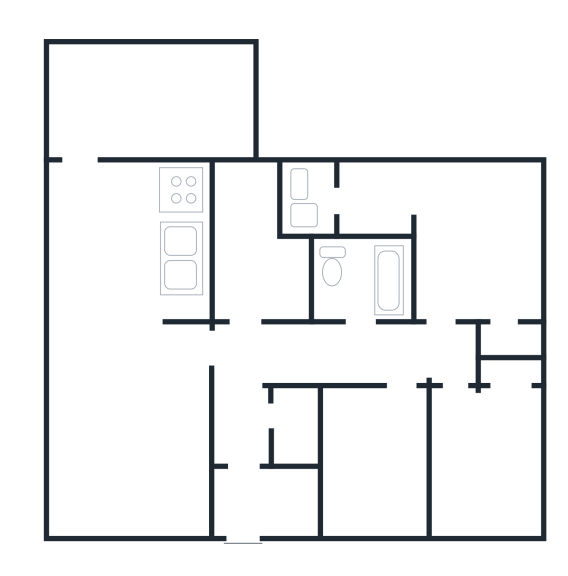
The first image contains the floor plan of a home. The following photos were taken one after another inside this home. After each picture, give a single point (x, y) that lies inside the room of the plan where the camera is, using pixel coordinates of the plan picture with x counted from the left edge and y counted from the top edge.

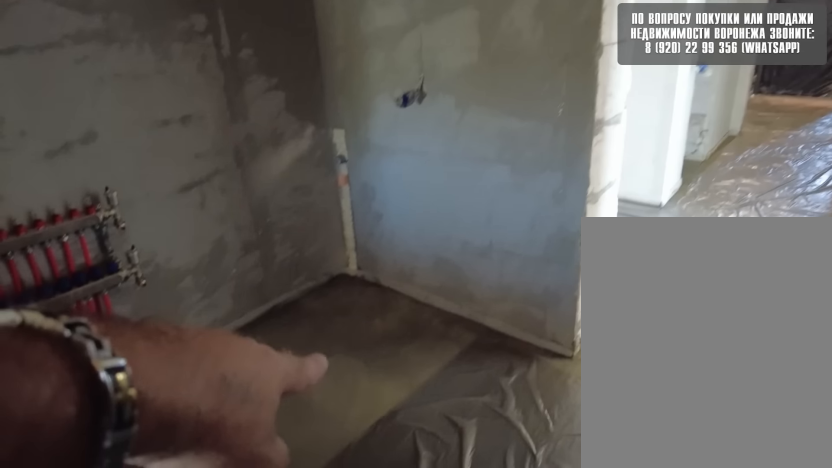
(267, 282)
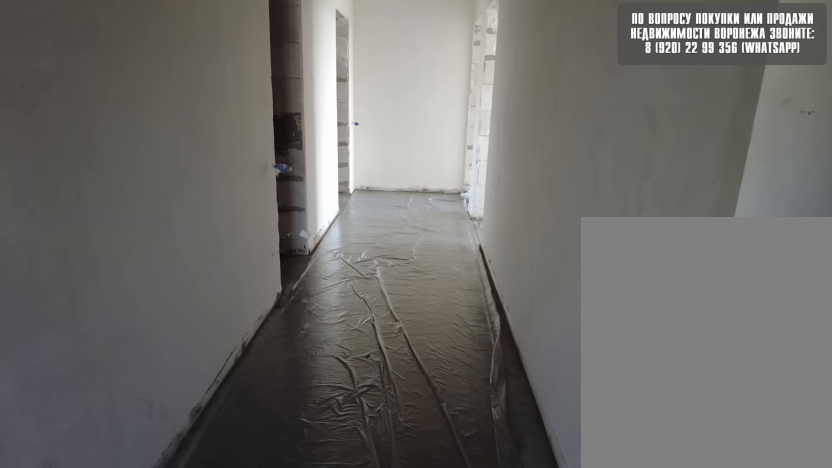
(253, 372)
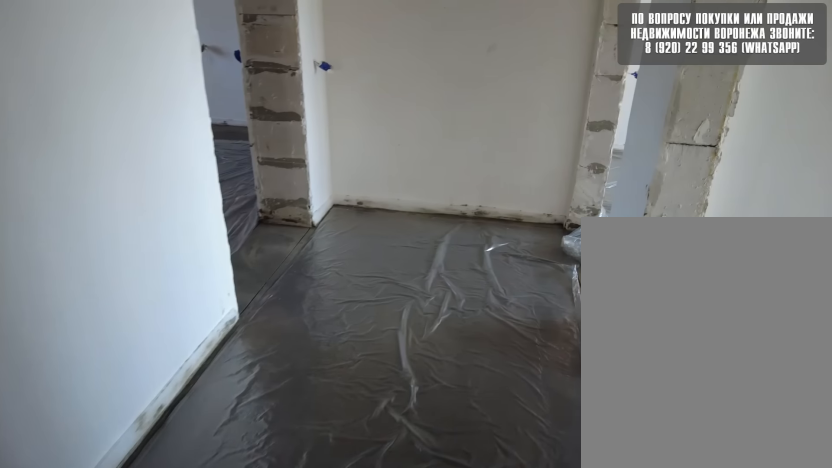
(376, 368)
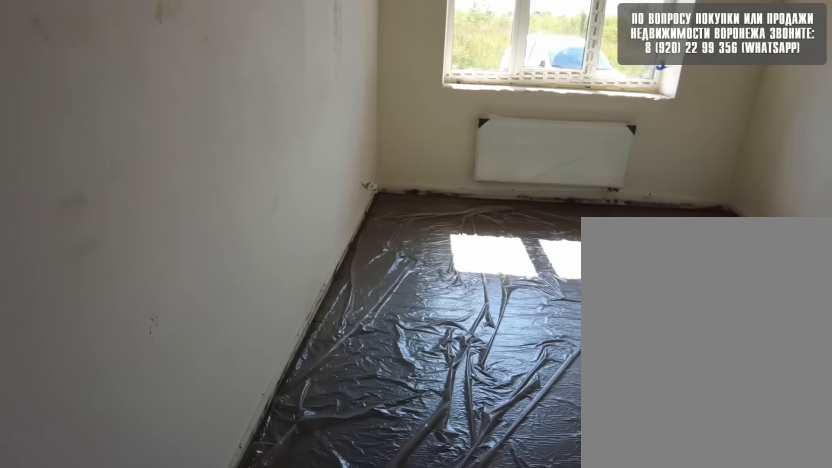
(384, 406)
